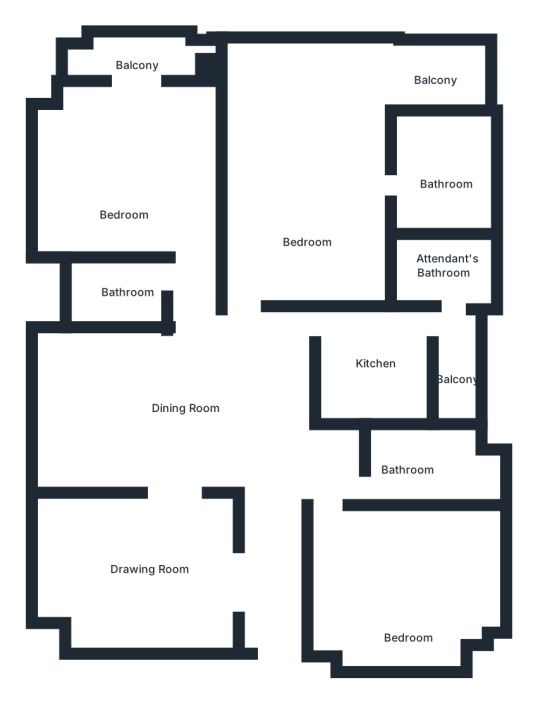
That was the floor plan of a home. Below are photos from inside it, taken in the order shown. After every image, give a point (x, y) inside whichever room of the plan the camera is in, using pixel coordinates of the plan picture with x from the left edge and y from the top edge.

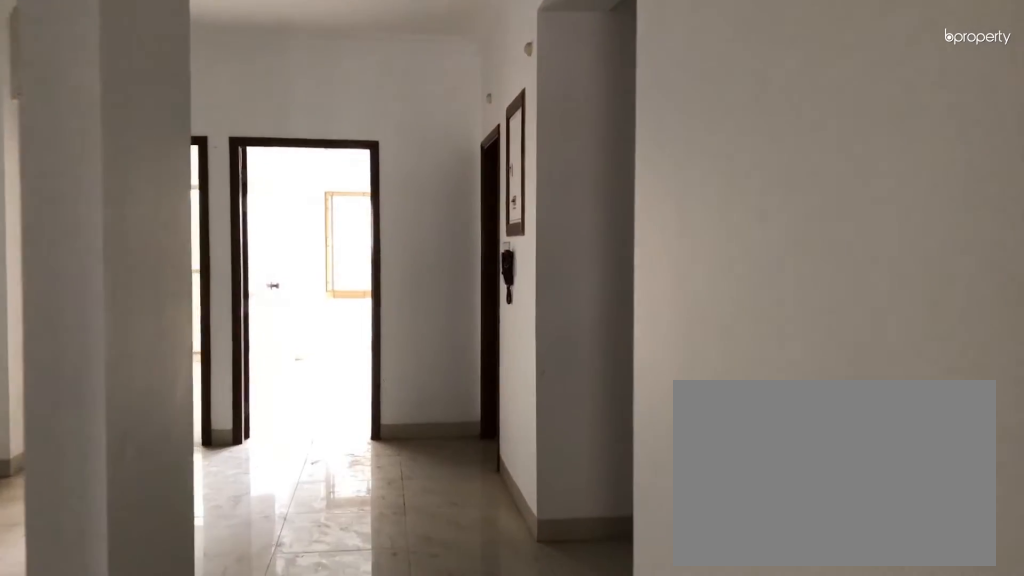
(273, 614)
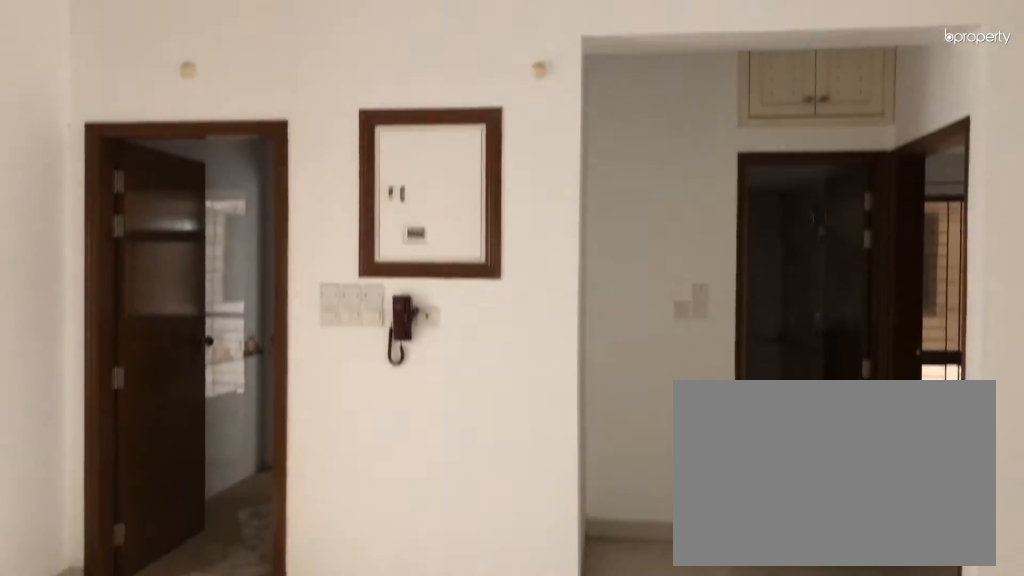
(186, 416)
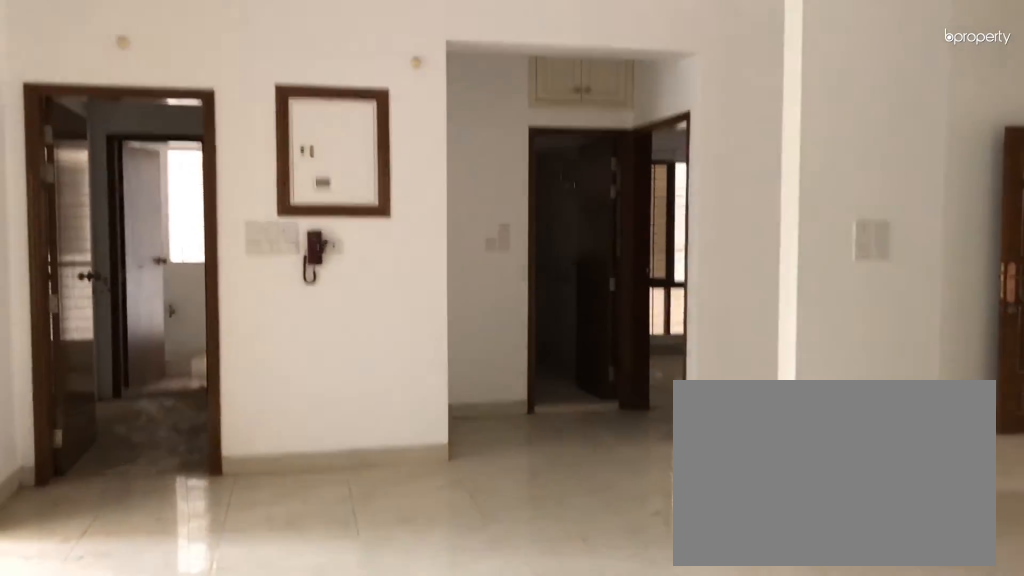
(186, 416)
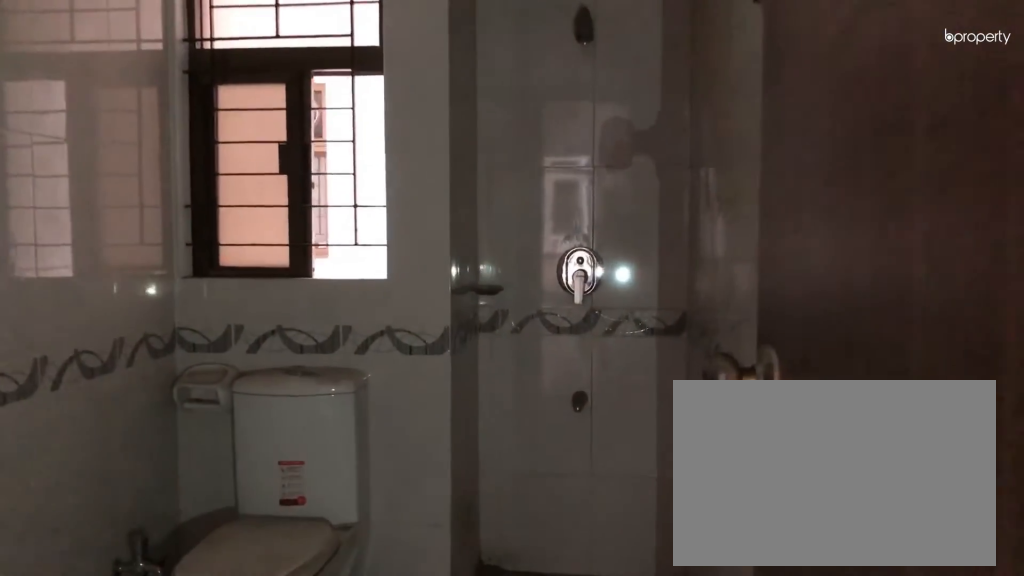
(413, 465)
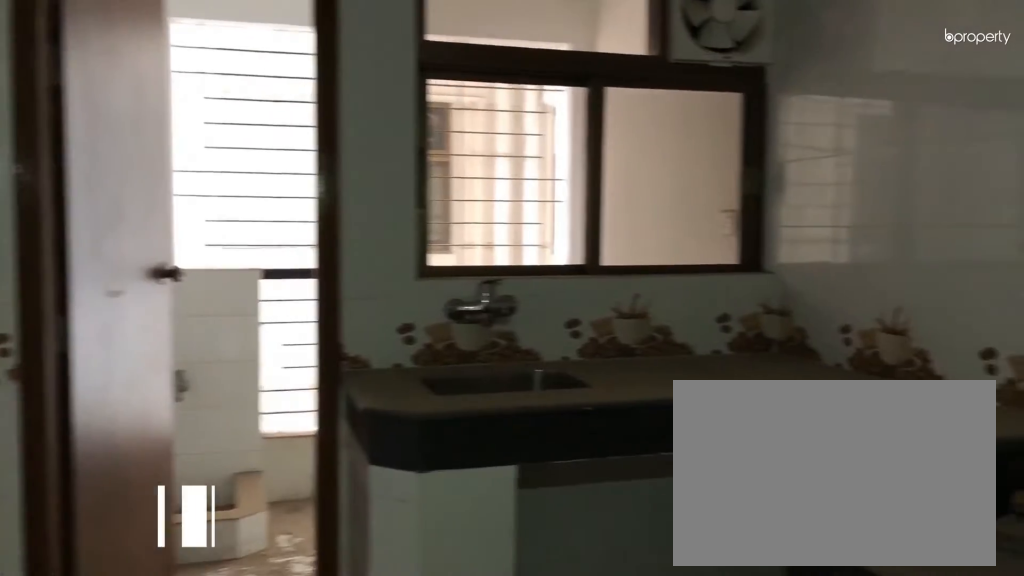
(374, 367)
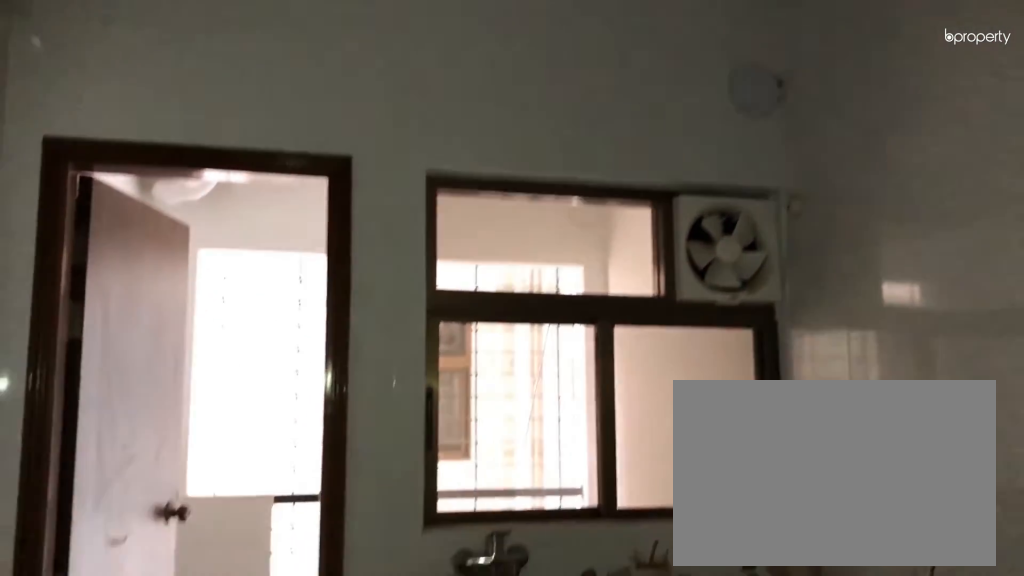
(374, 367)
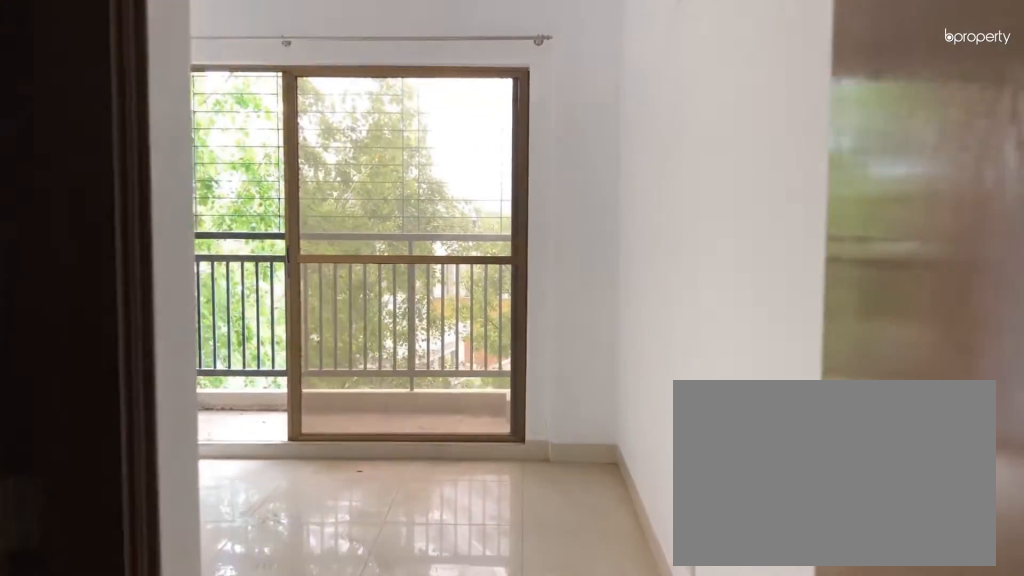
(124, 205)
